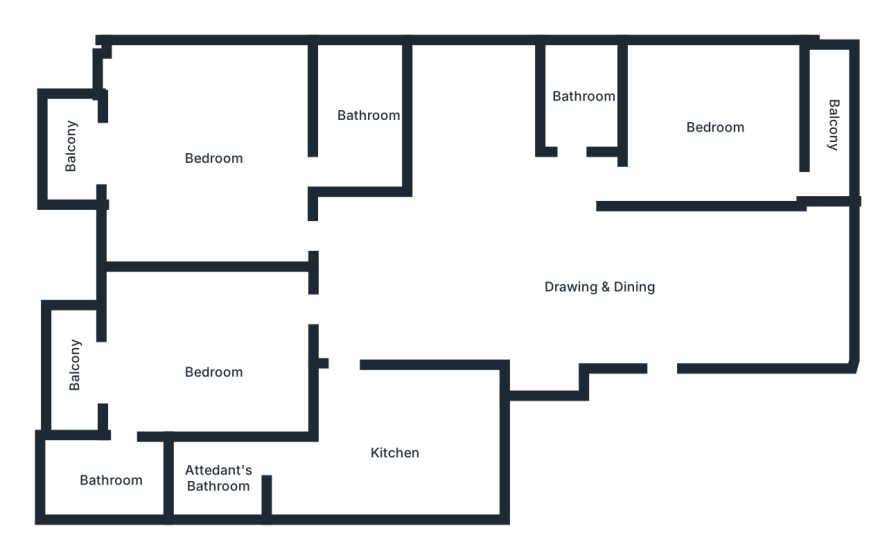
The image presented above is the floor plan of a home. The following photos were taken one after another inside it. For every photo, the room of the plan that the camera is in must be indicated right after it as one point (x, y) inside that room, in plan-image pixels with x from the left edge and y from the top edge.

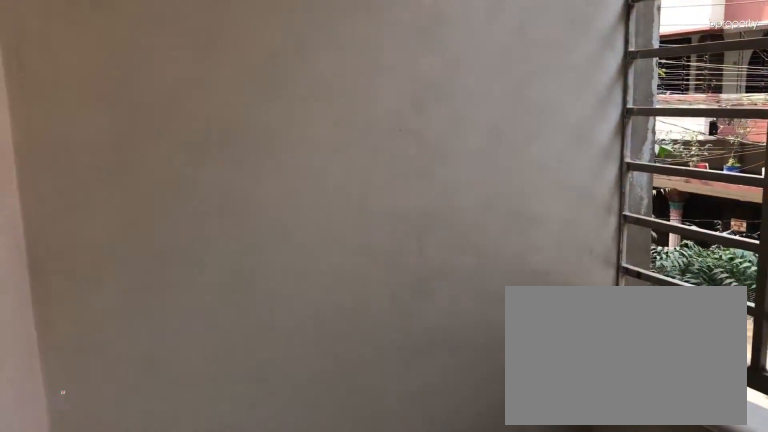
(80, 371)
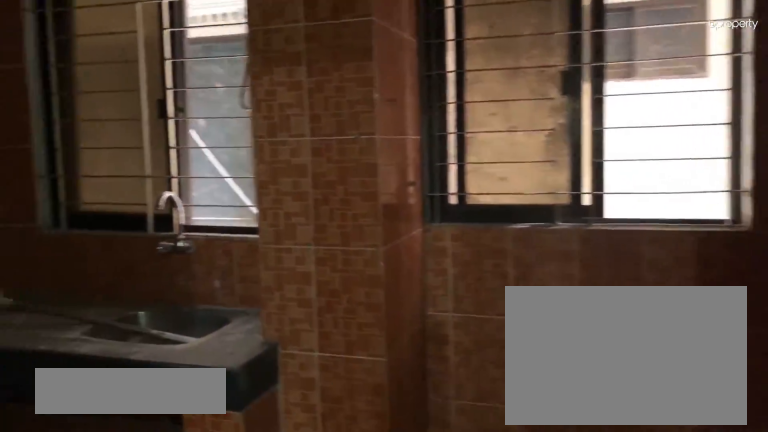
(395, 450)
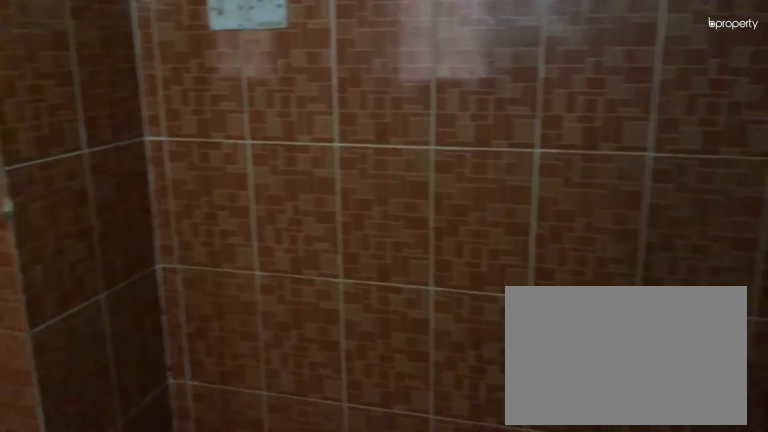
(395, 450)
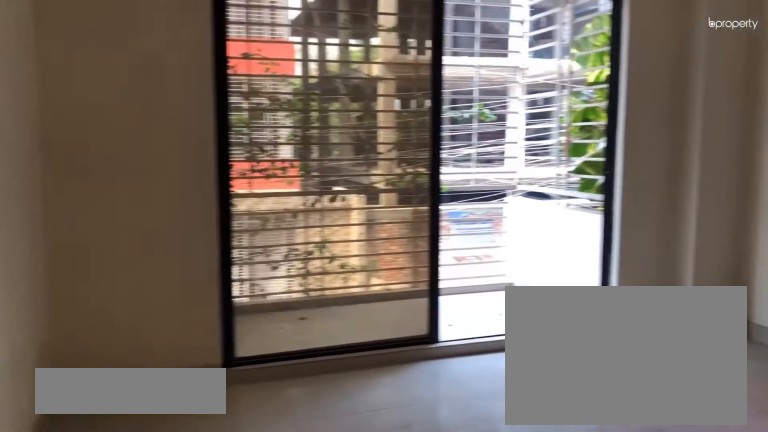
(213, 157)
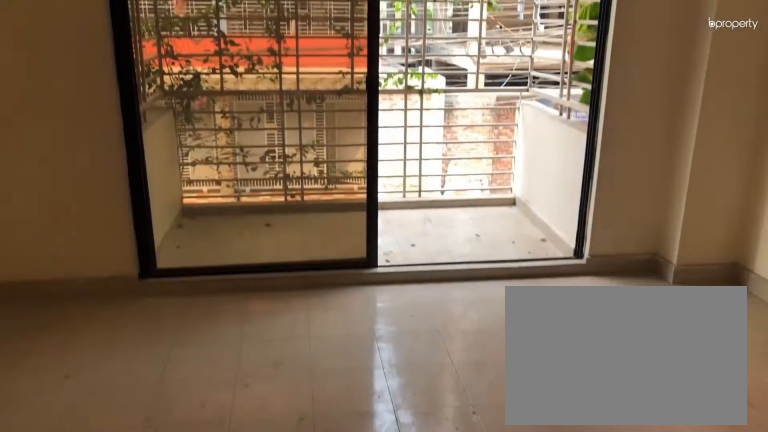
(213, 157)
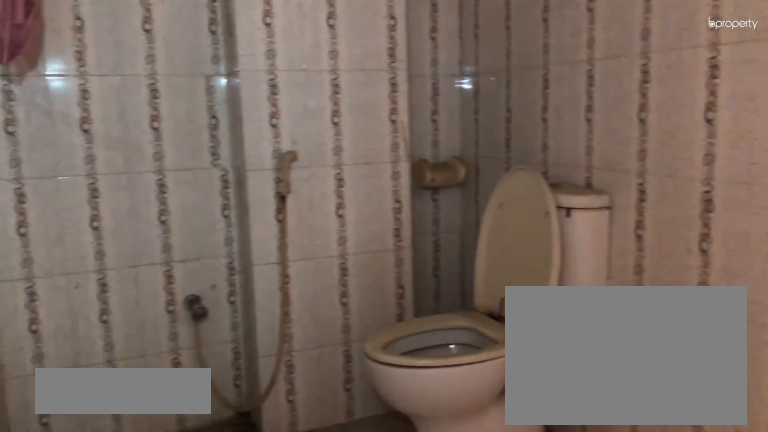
(364, 113)
